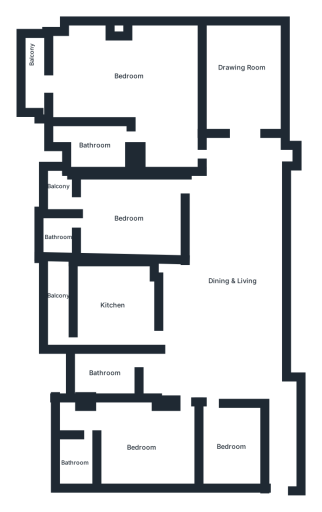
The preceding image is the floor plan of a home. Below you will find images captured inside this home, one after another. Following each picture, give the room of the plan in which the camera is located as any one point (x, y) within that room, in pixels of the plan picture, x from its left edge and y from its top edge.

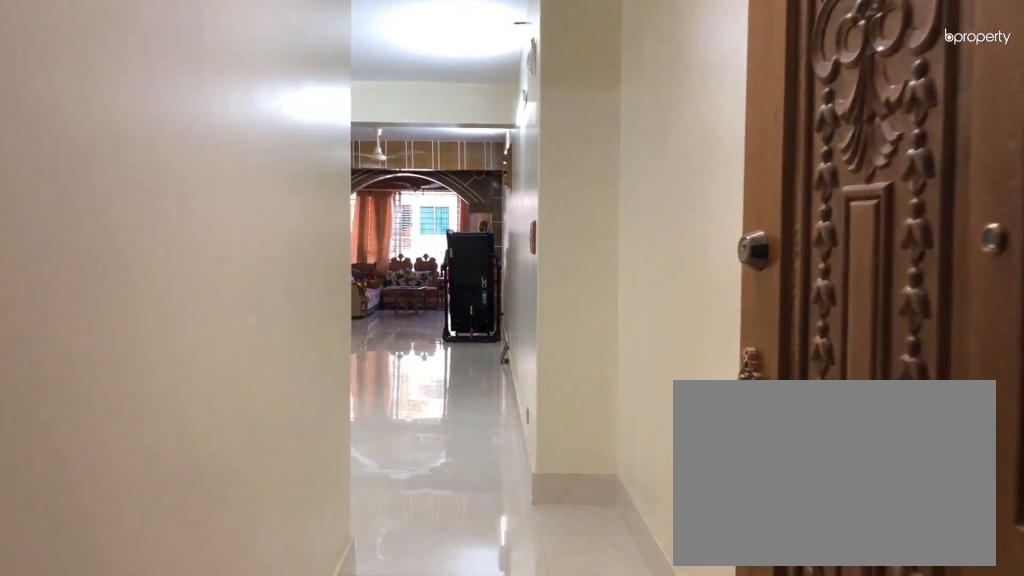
(284, 439)
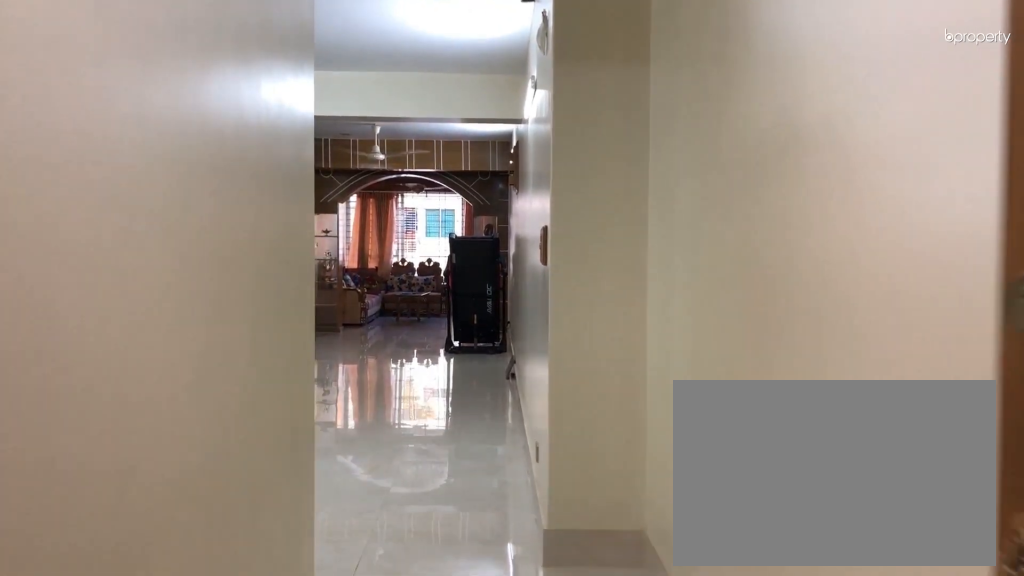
(284, 439)
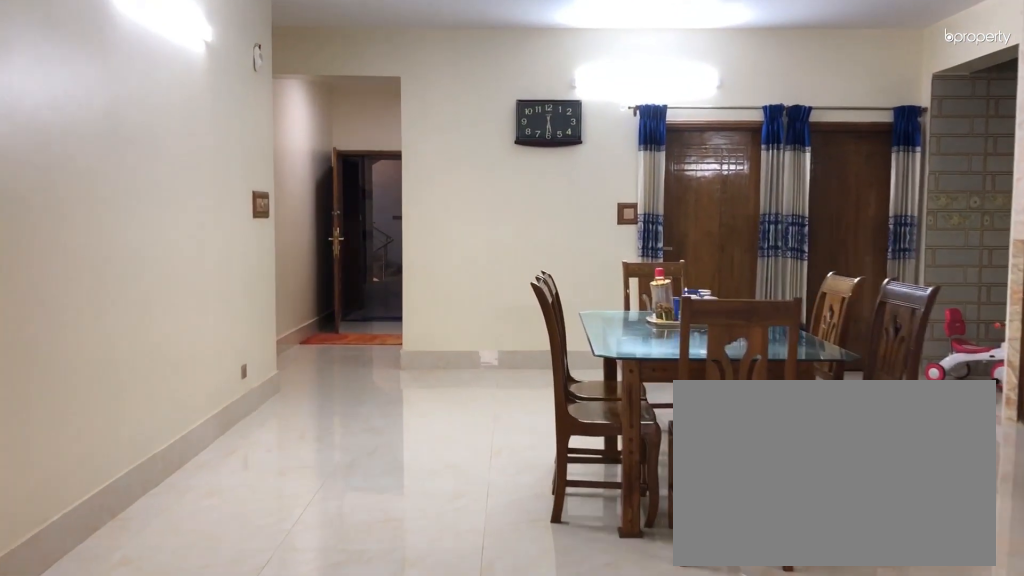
(226, 315)
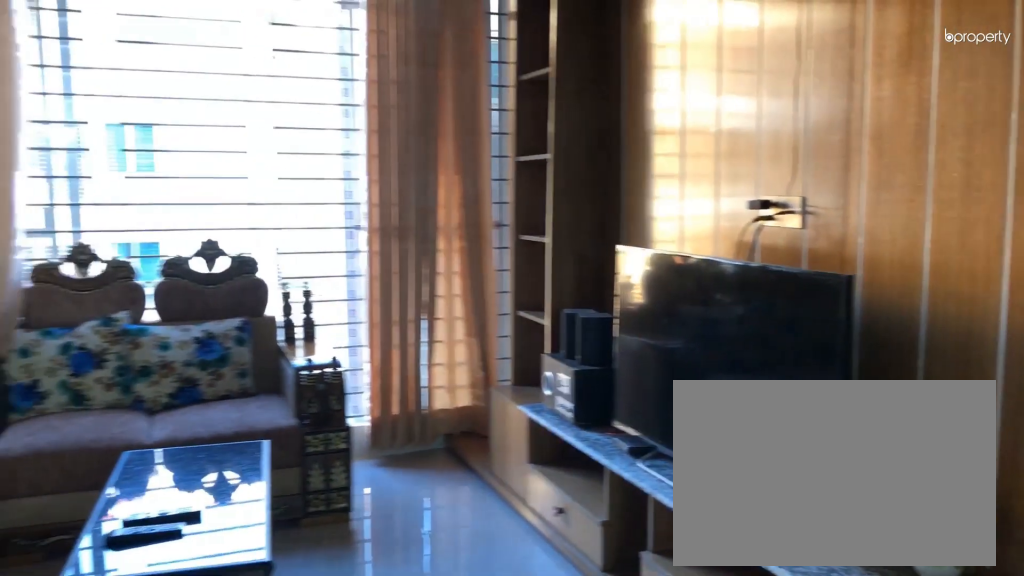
(244, 75)
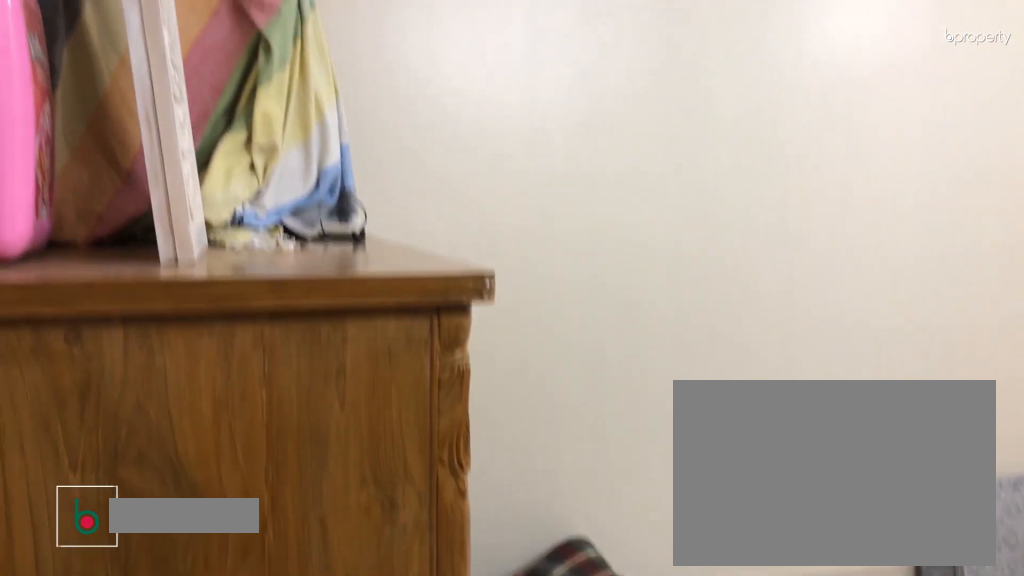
(232, 449)
